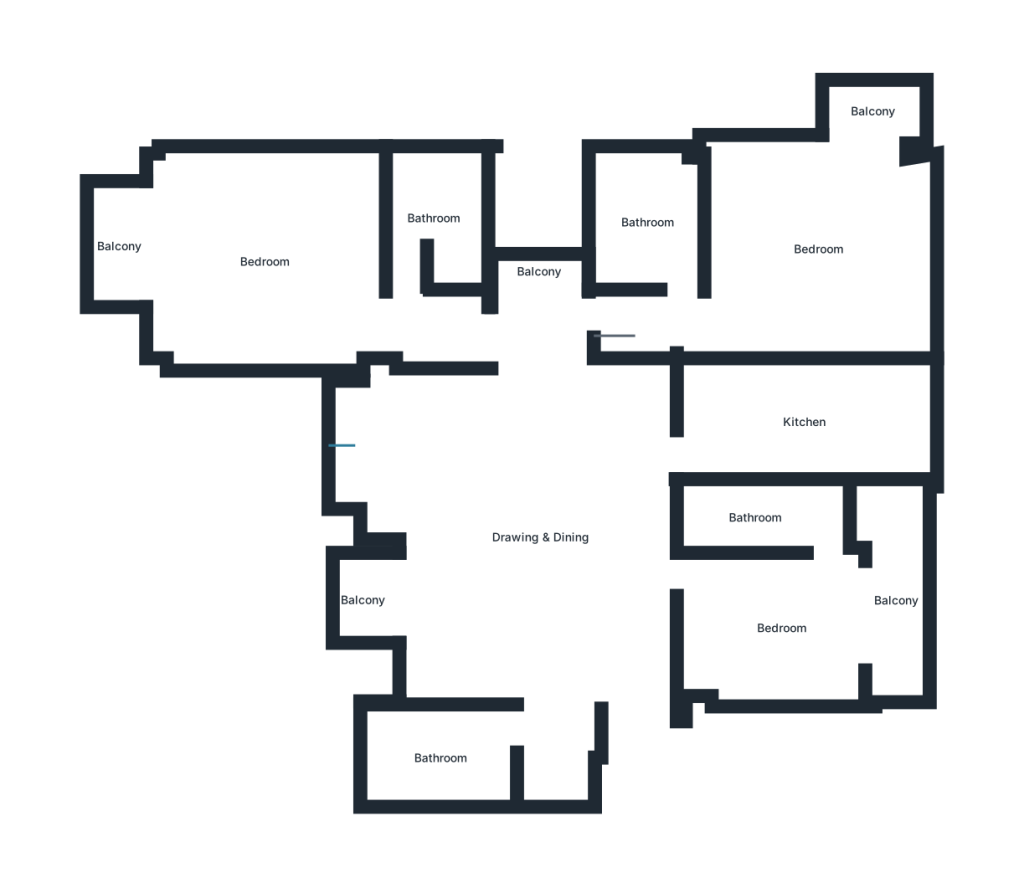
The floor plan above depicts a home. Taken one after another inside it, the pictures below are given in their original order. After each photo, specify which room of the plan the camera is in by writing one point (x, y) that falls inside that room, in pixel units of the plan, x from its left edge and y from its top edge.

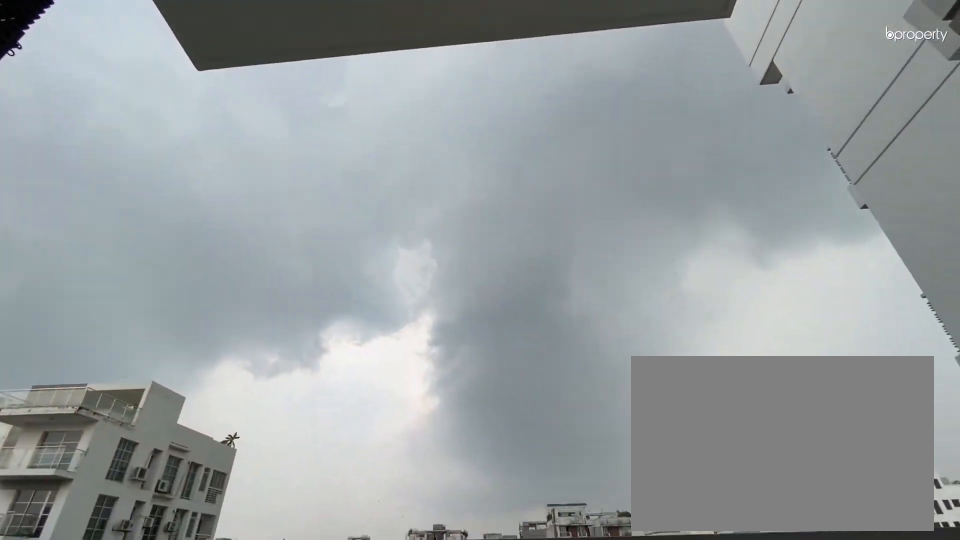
(359, 599)
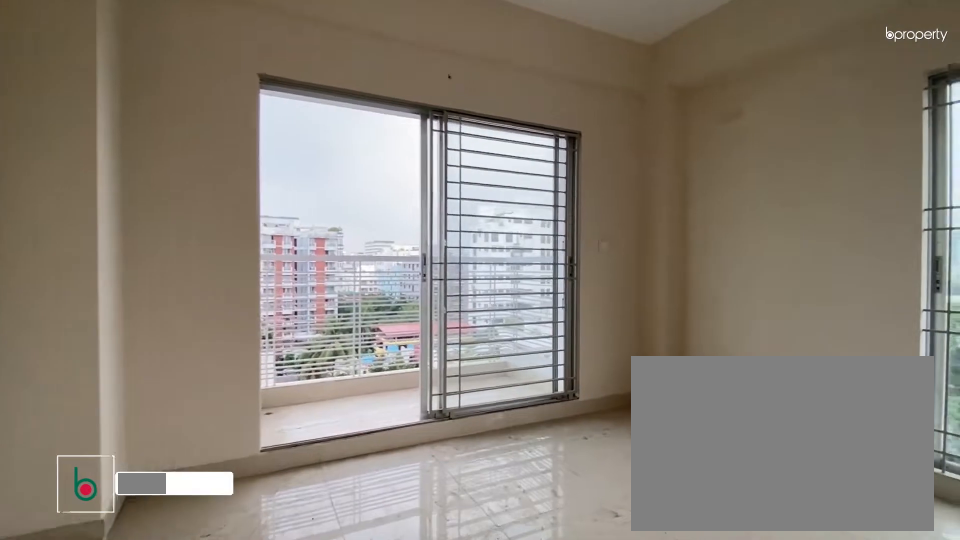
(269, 267)
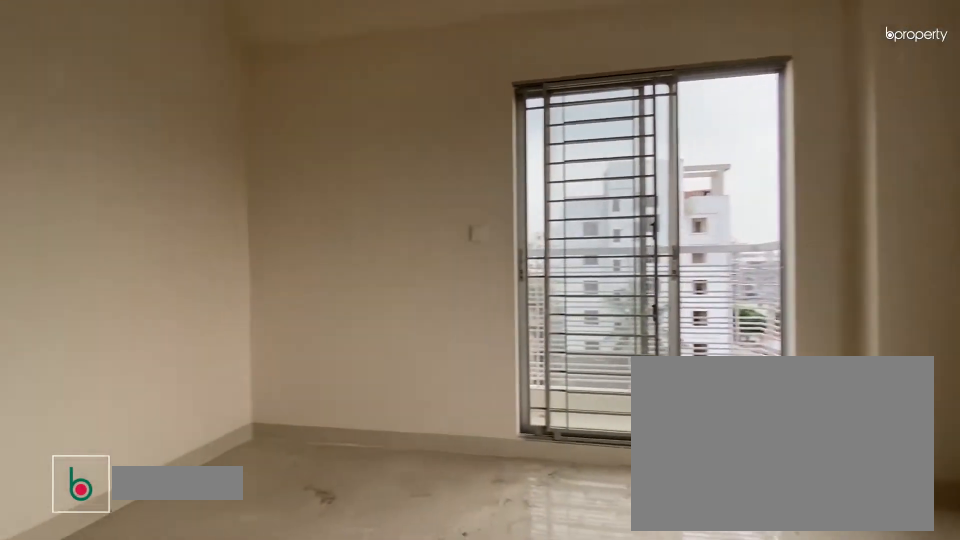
(812, 256)
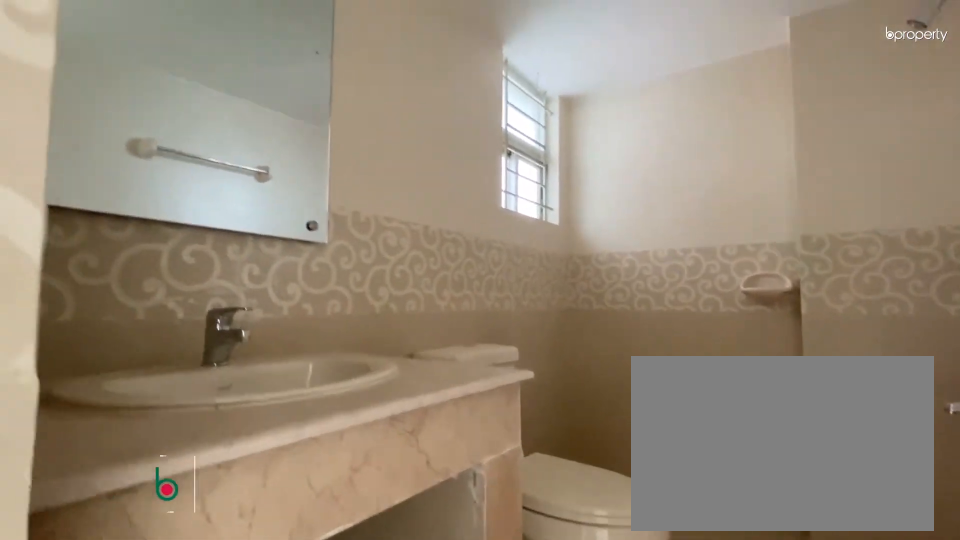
(649, 223)
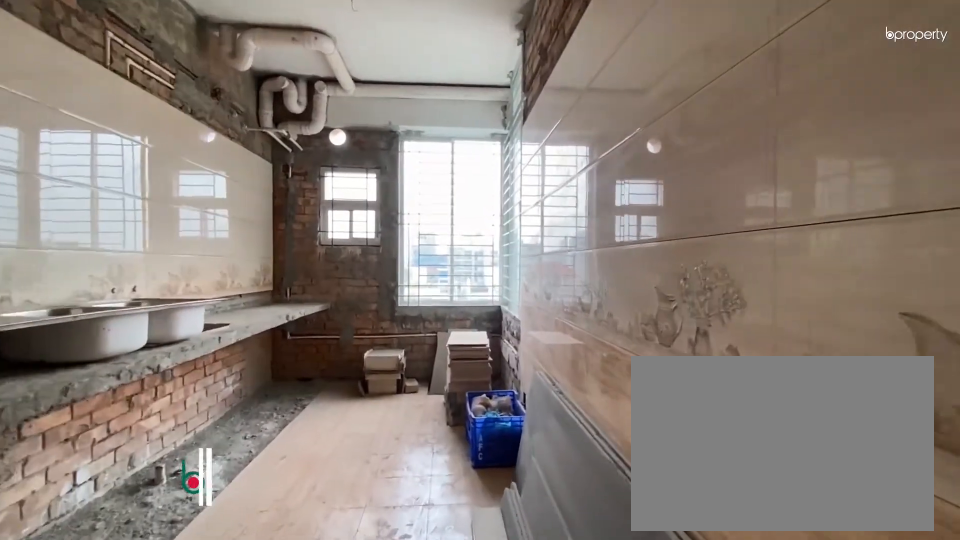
(804, 424)
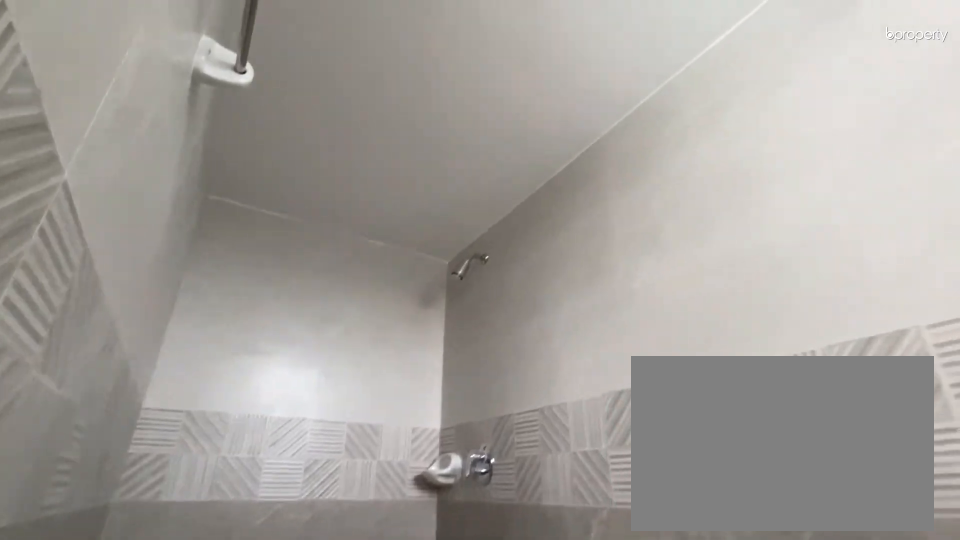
(750, 520)
